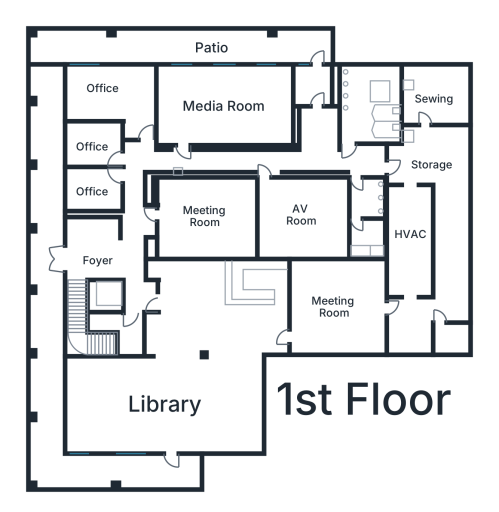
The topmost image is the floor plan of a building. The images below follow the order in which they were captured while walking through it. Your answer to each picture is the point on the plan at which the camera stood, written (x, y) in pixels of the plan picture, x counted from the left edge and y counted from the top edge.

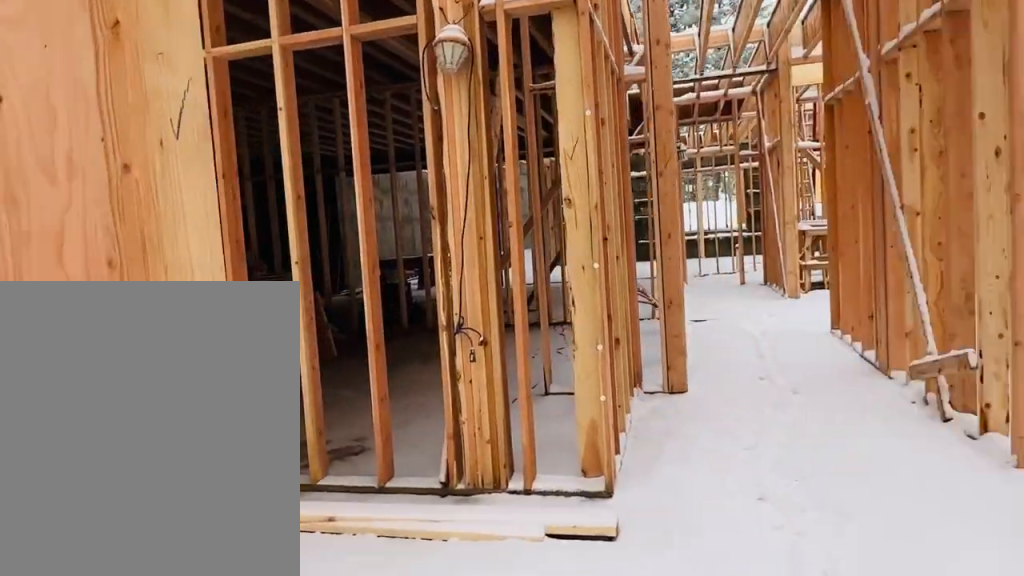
(133, 124)
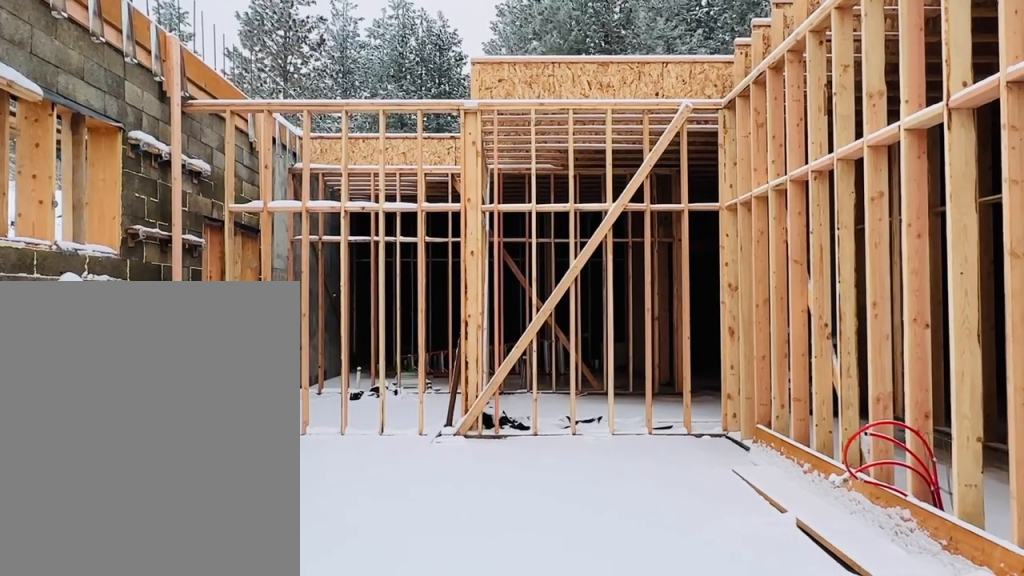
(195, 103)
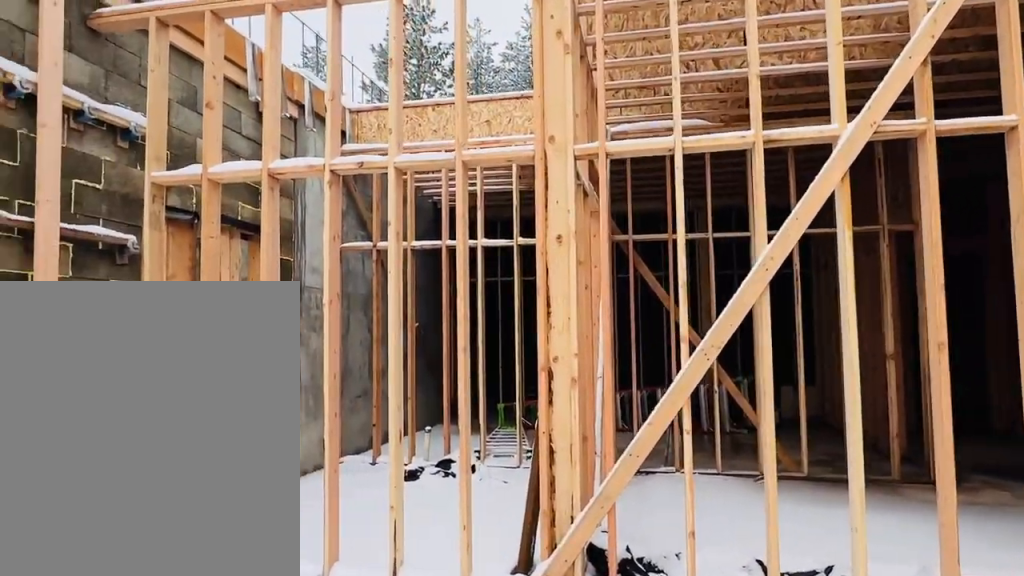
(265, 105)
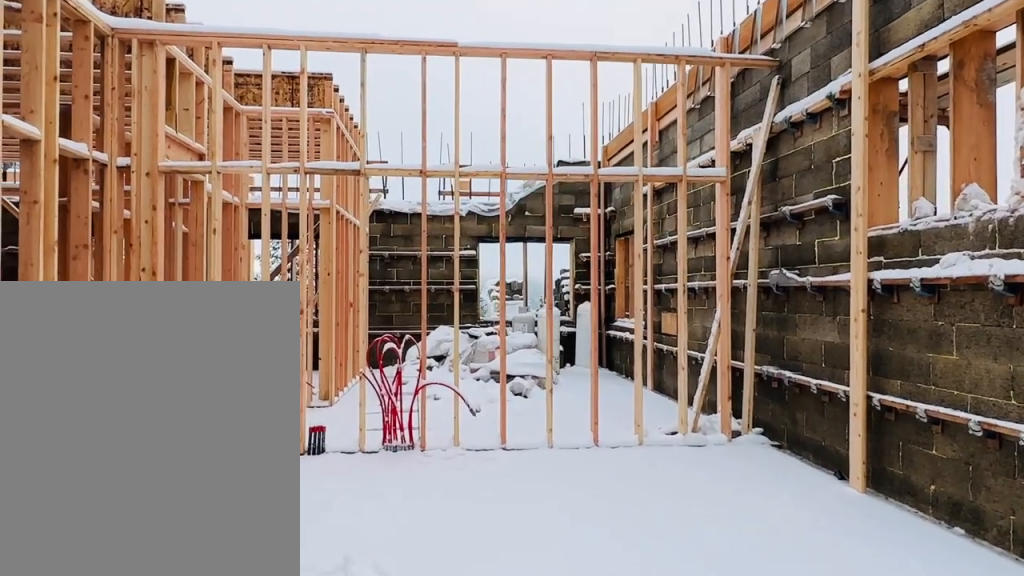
(267, 103)
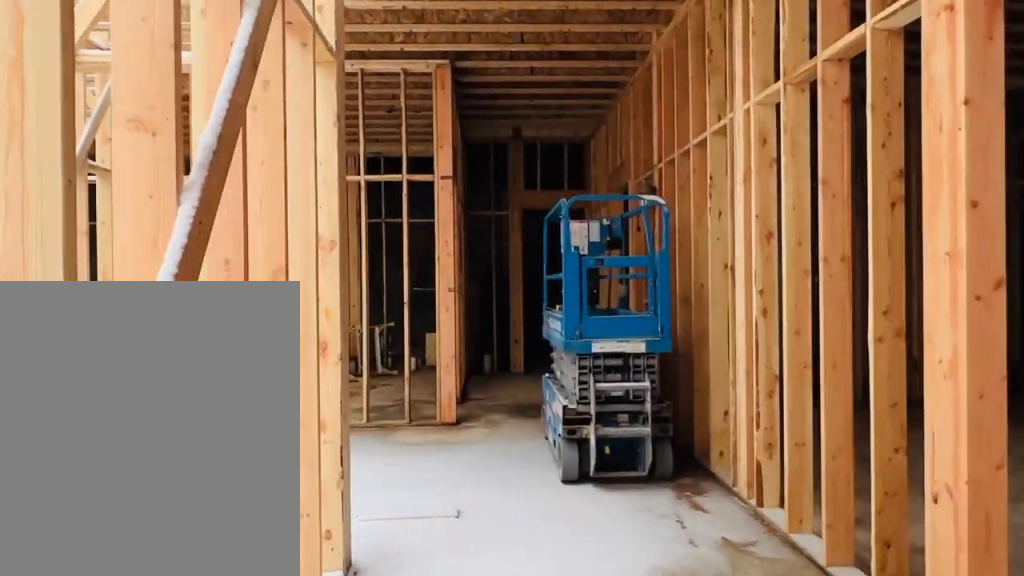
(241, 148)
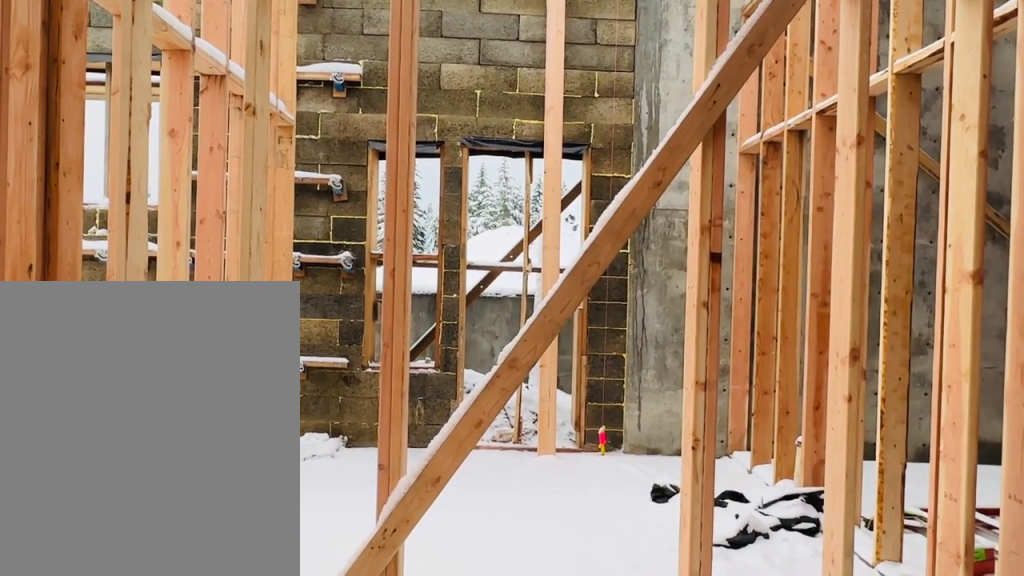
(316, 139)
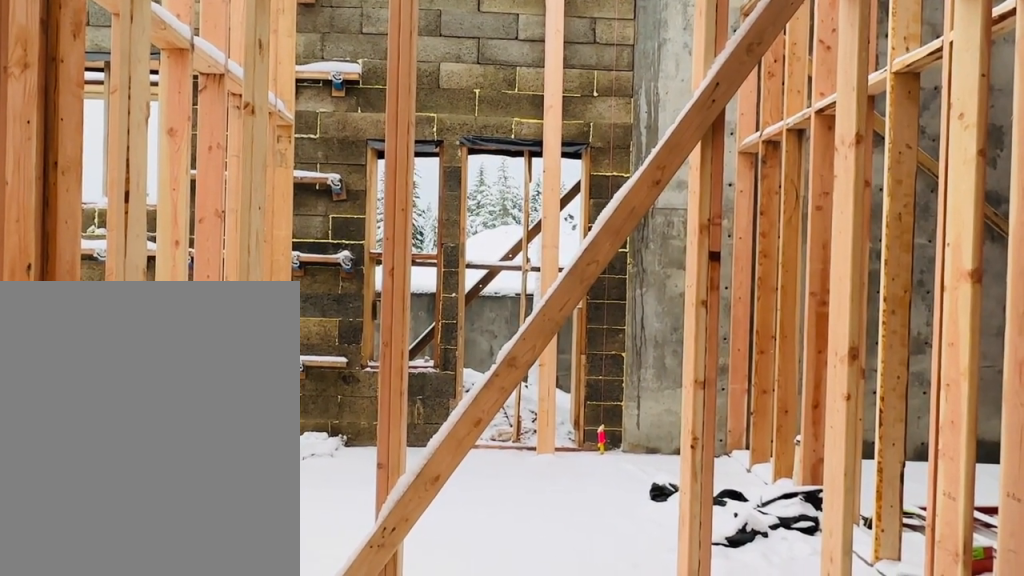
(316, 139)
